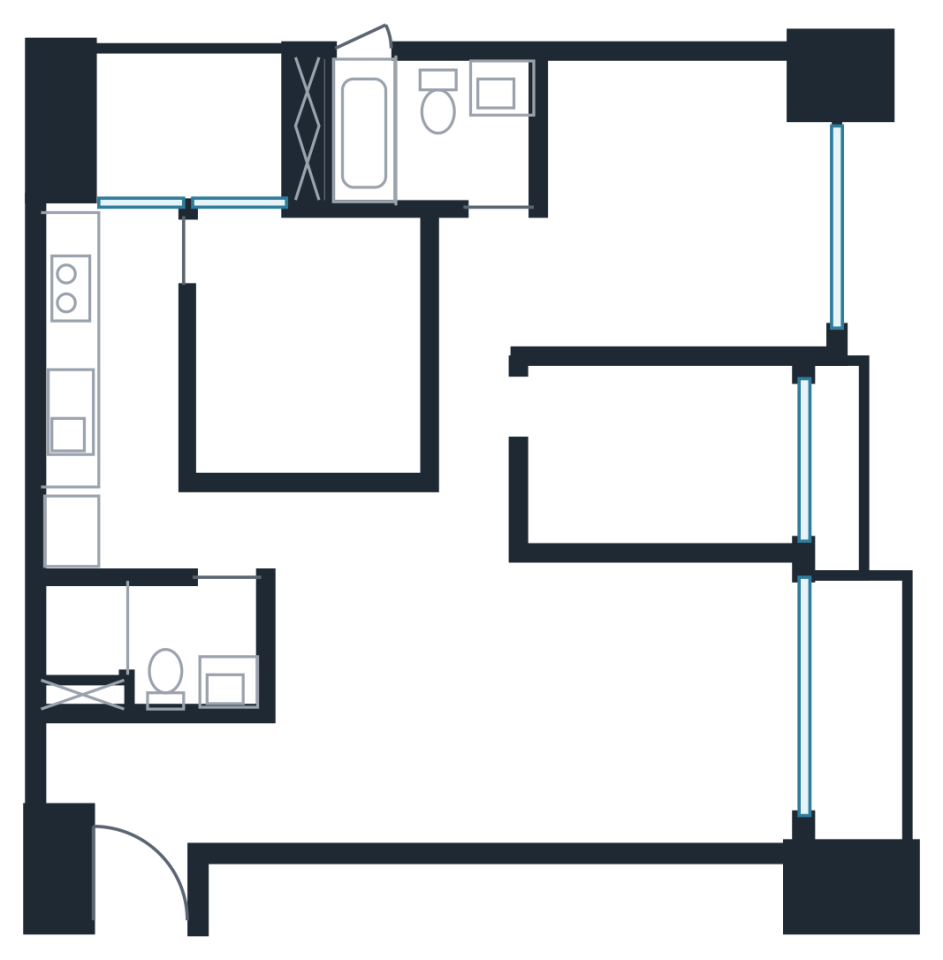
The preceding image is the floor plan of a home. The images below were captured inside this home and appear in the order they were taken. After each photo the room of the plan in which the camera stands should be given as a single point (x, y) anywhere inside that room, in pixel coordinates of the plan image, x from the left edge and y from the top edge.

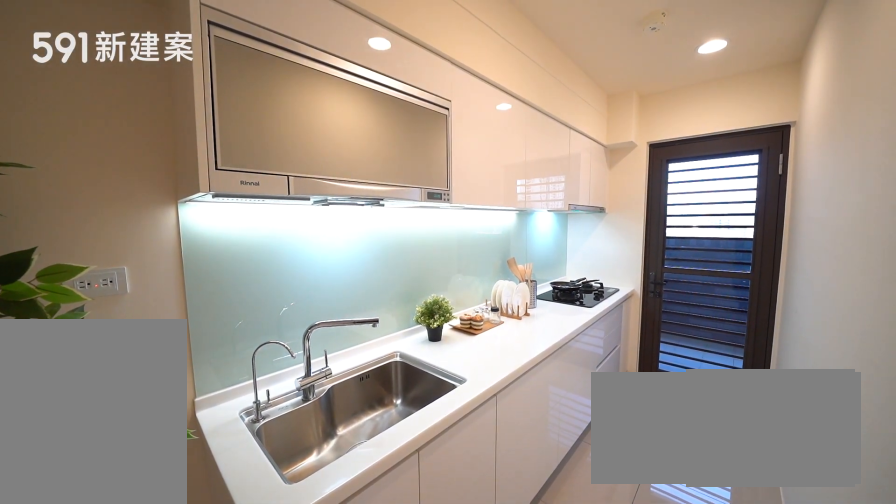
(113, 372)
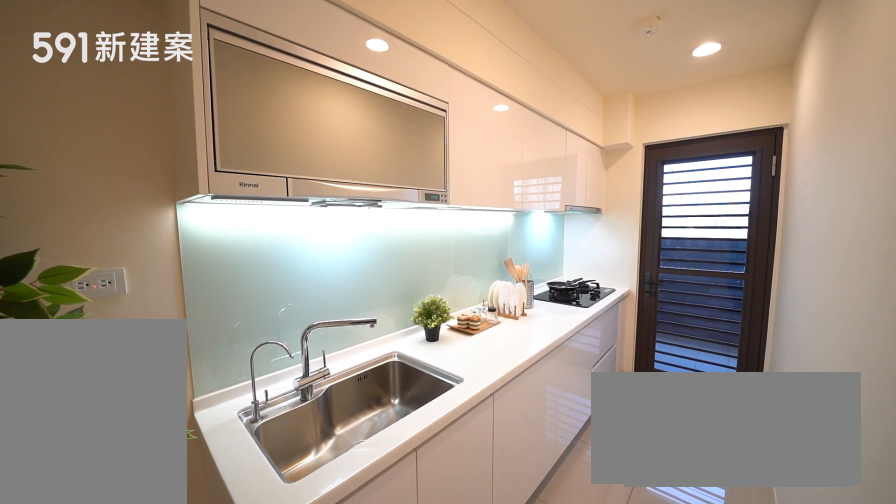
(113, 372)
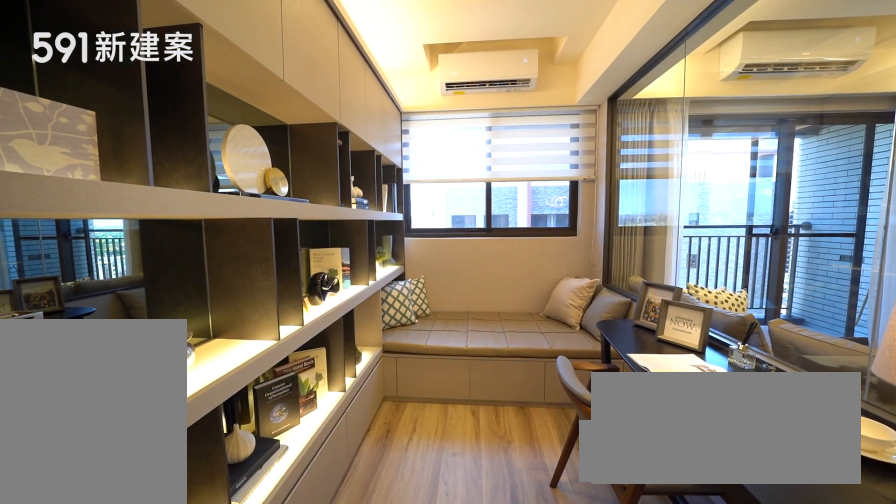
(668, 458)
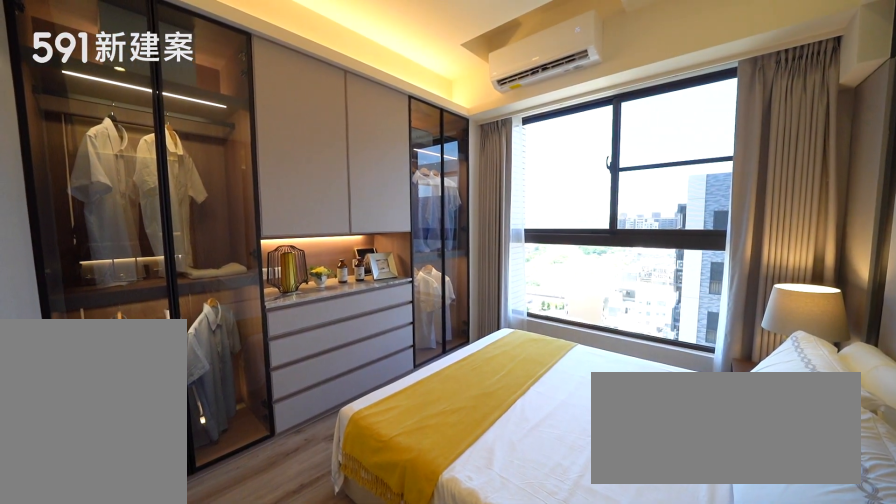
(700, 196)
